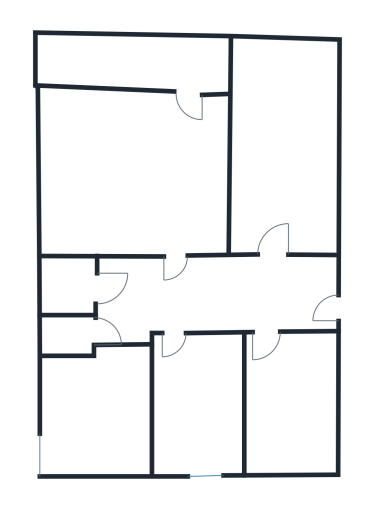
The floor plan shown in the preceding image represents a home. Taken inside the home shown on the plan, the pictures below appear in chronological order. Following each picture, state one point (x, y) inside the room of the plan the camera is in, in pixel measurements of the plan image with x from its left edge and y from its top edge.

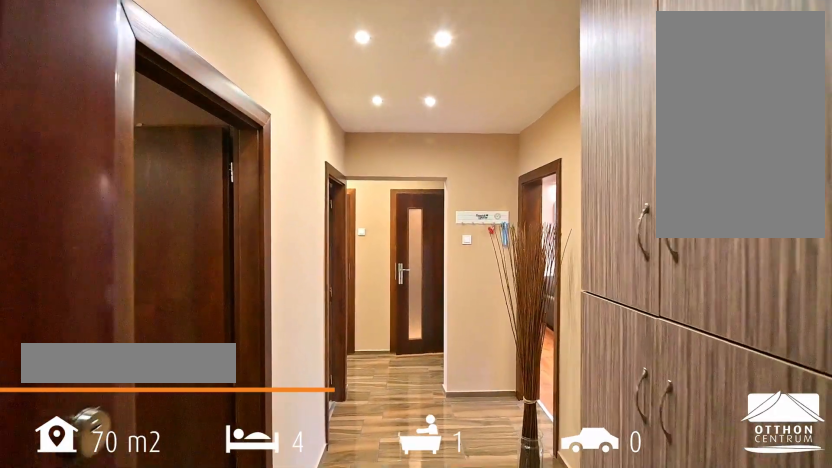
(236, 296)
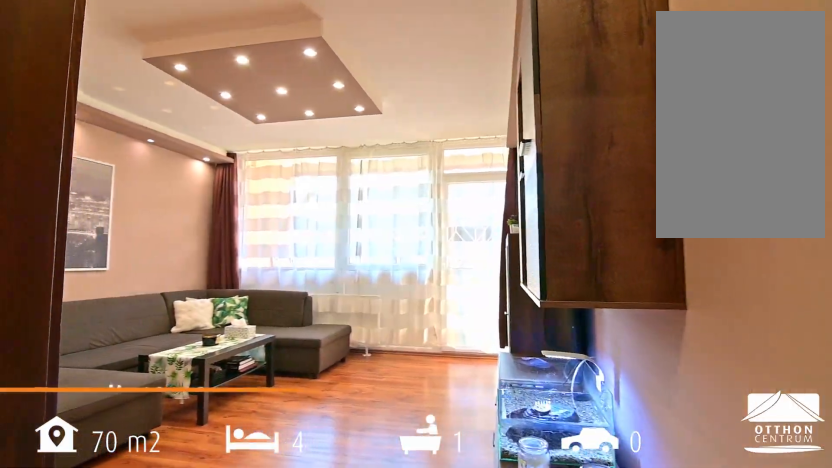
(136, 172)
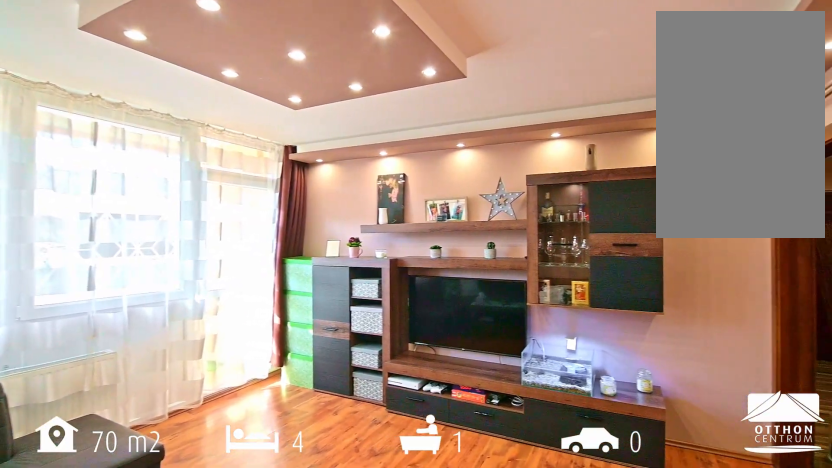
(135, 172)
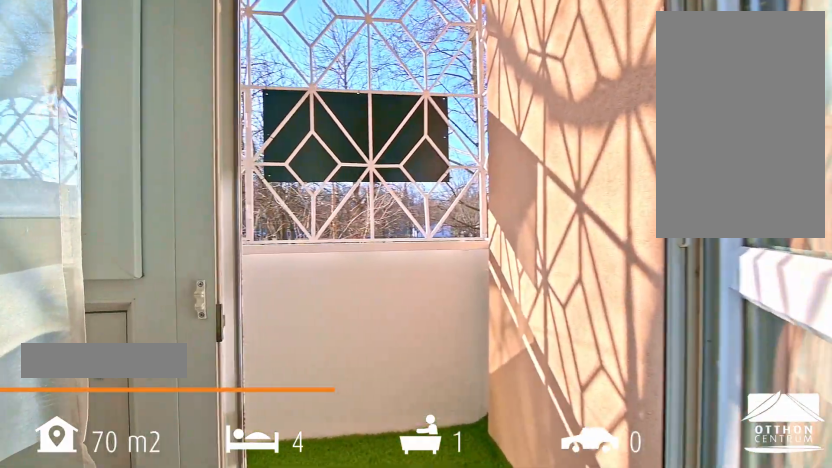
(135, 64)
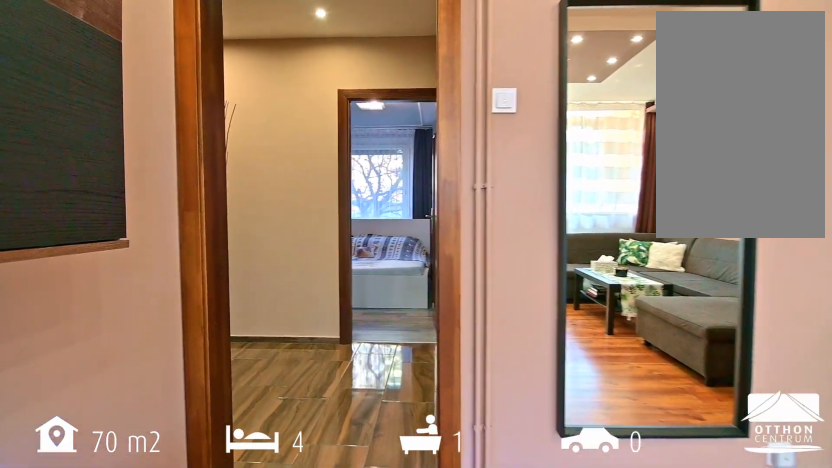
(135, 172)
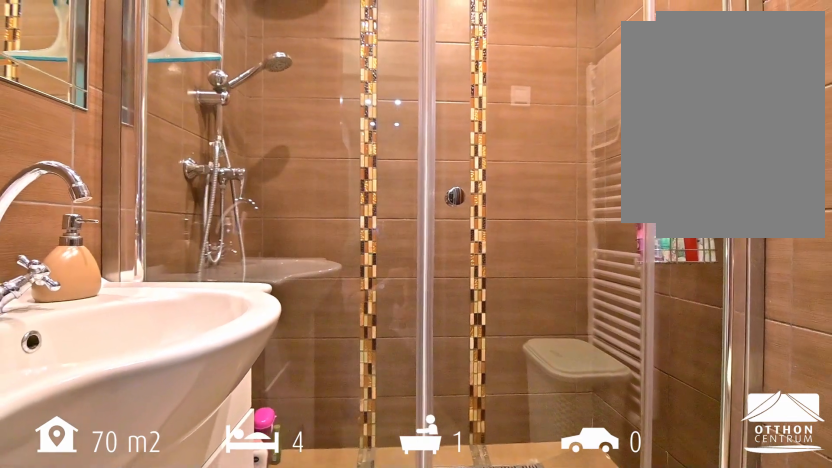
(68, 284)
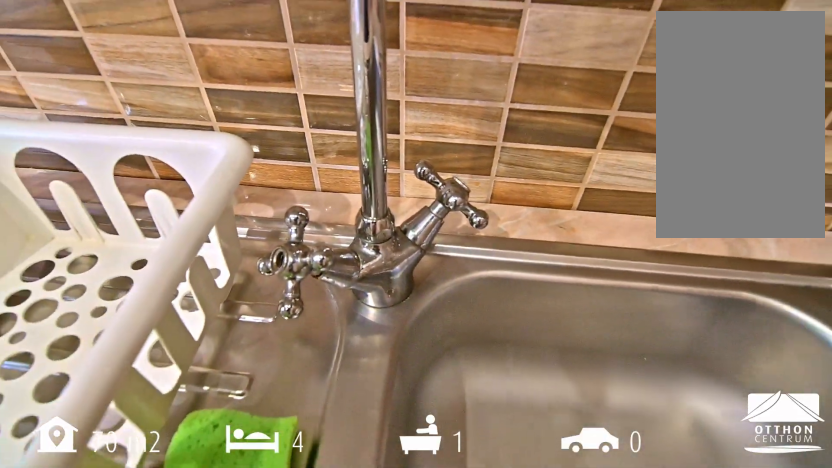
(96, 416)
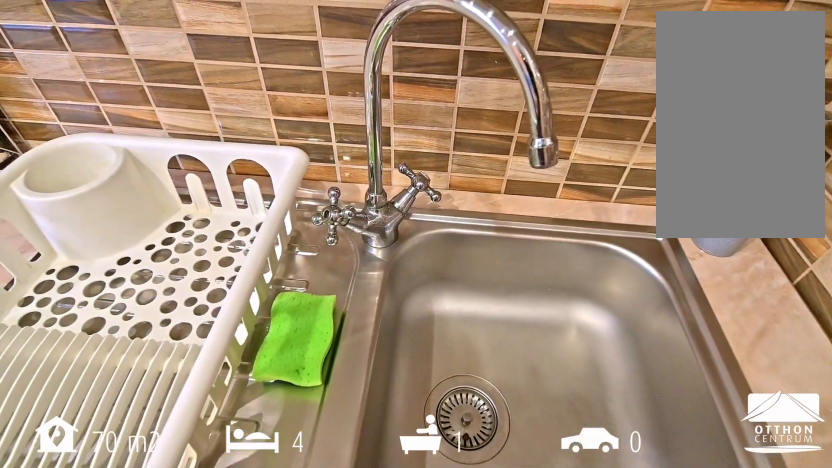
(96, 416)
